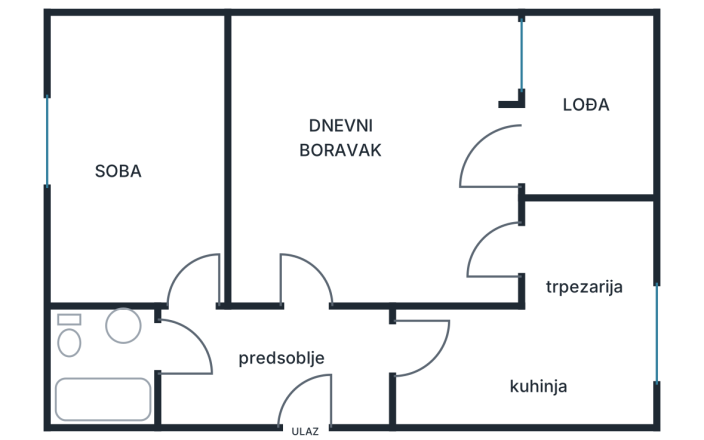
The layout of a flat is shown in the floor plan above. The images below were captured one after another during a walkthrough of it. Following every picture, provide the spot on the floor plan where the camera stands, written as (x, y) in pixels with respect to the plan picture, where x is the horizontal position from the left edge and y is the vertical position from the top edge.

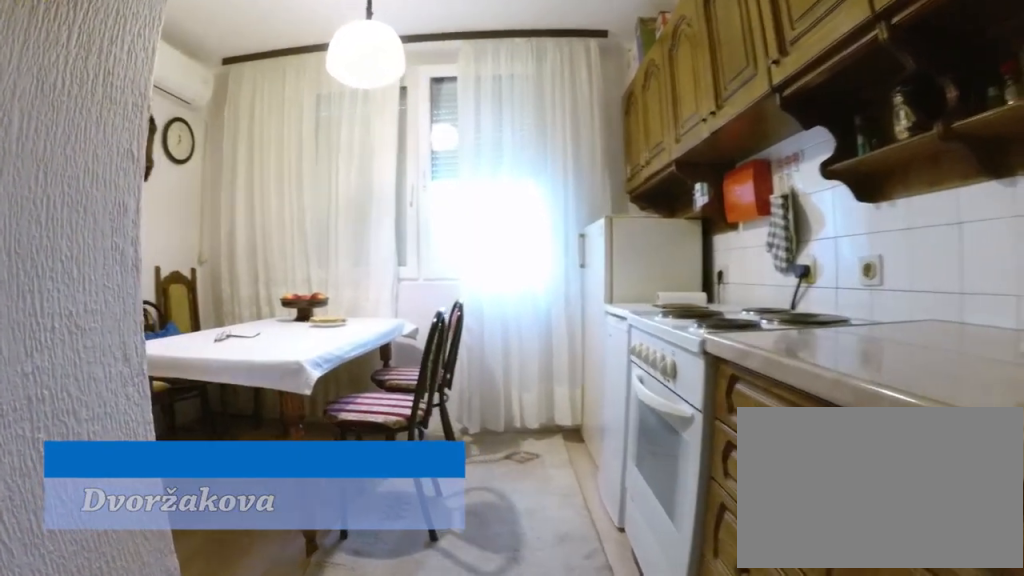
(448, 358)
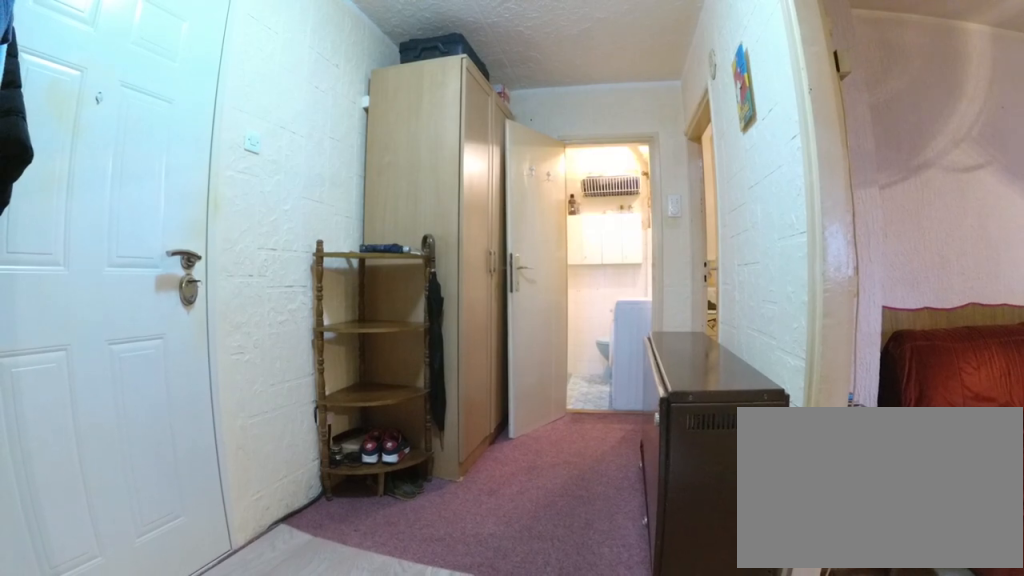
(382, 349)
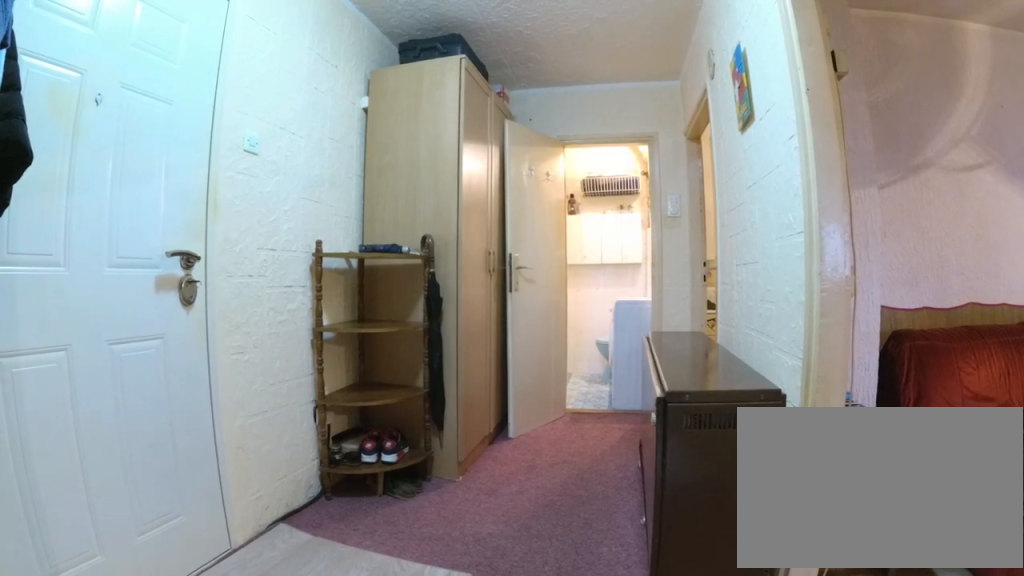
(385, 349)
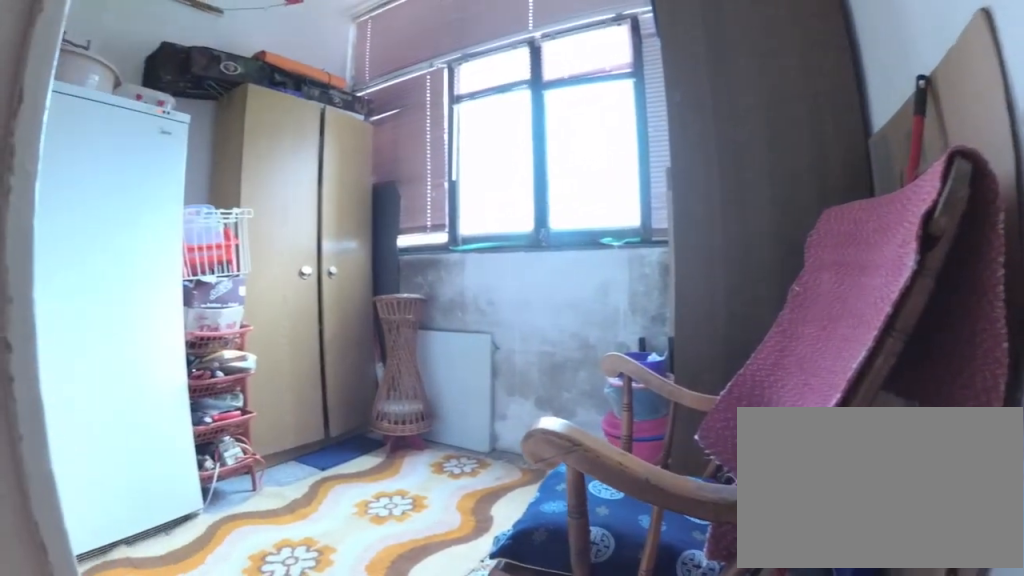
(503, 159)
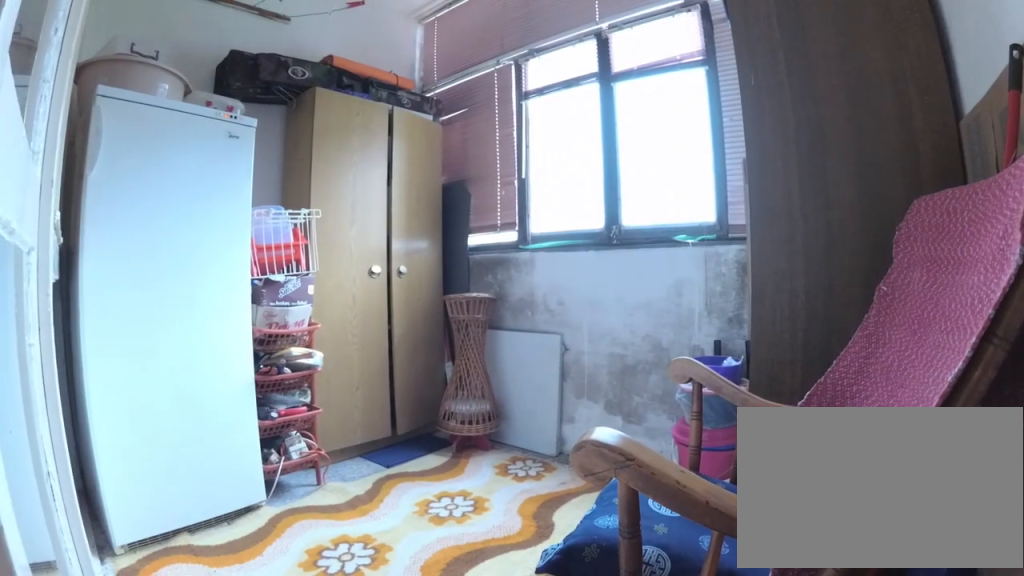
(517, 160)
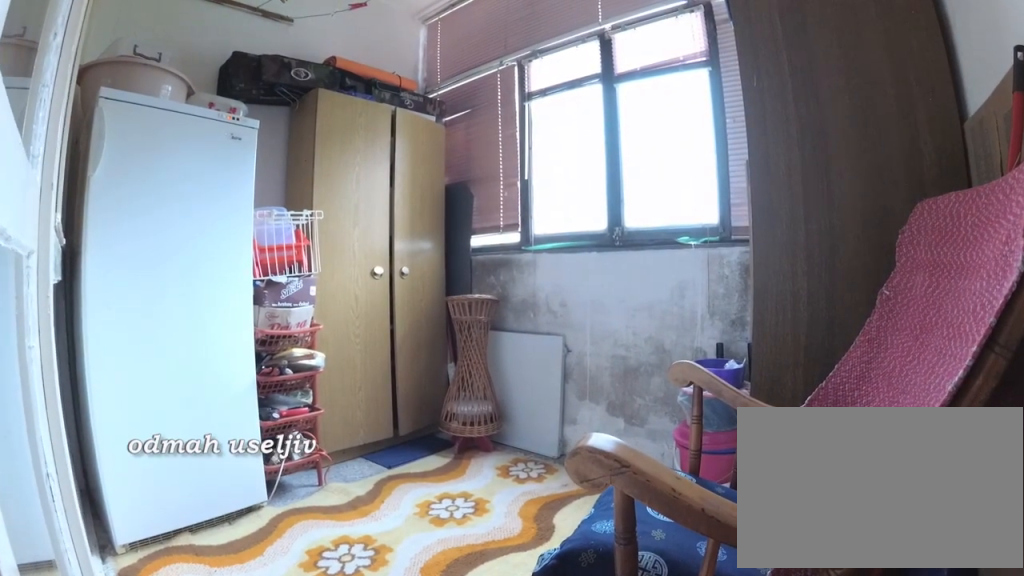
(522, 158)
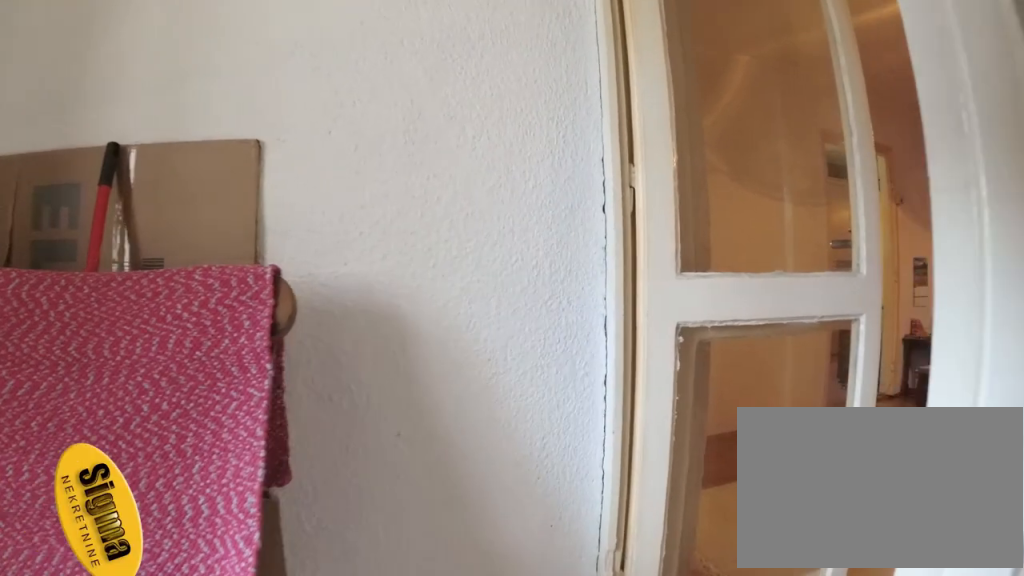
(573, 120)
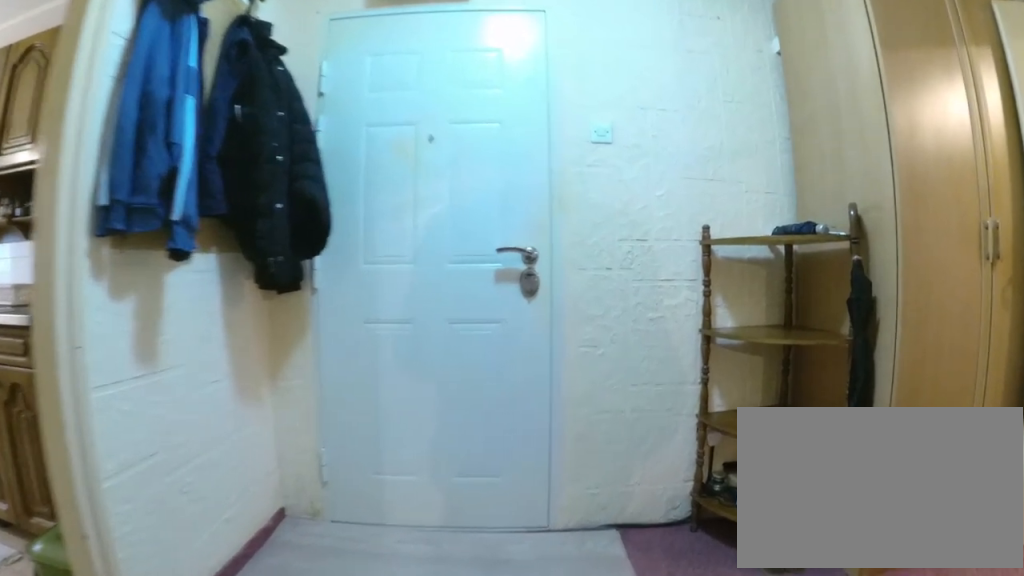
(304, 320)
